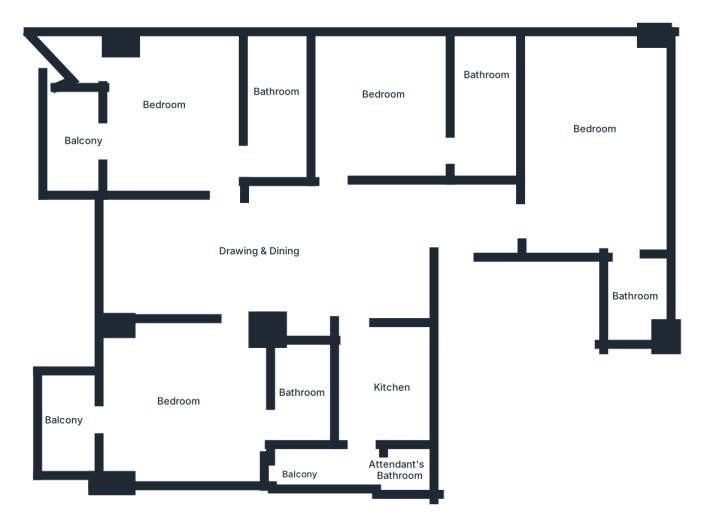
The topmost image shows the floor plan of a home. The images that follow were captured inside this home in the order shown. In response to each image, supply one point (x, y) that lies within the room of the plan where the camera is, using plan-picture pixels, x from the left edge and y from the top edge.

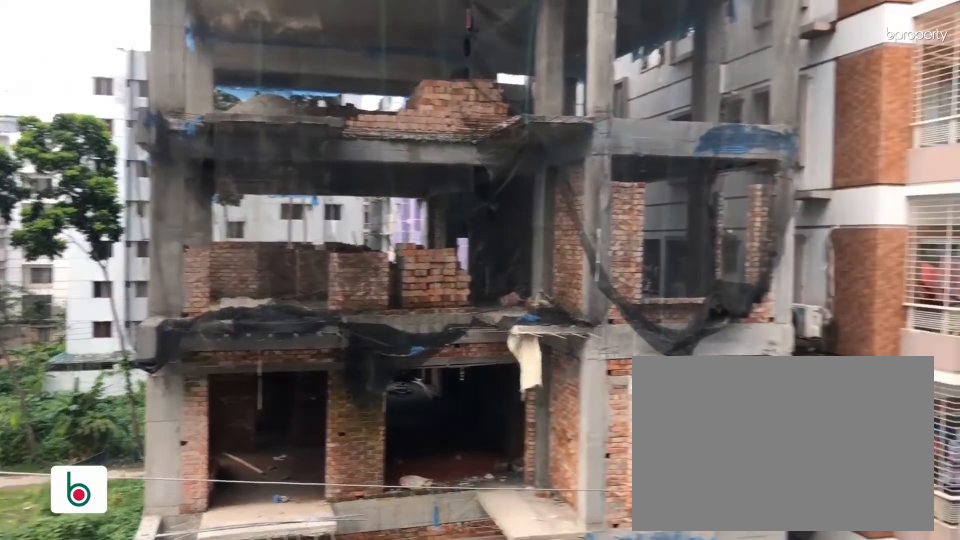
(61, 423)
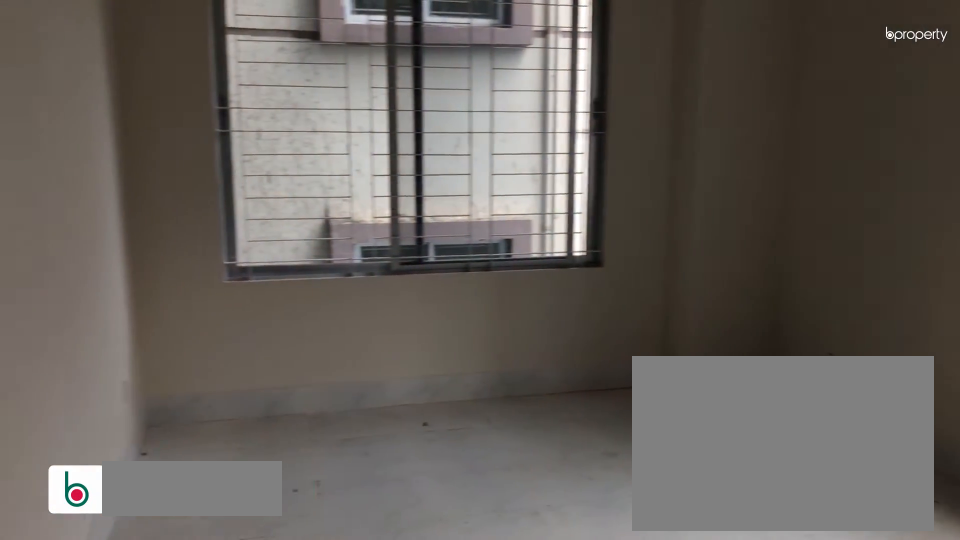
(614, 151)
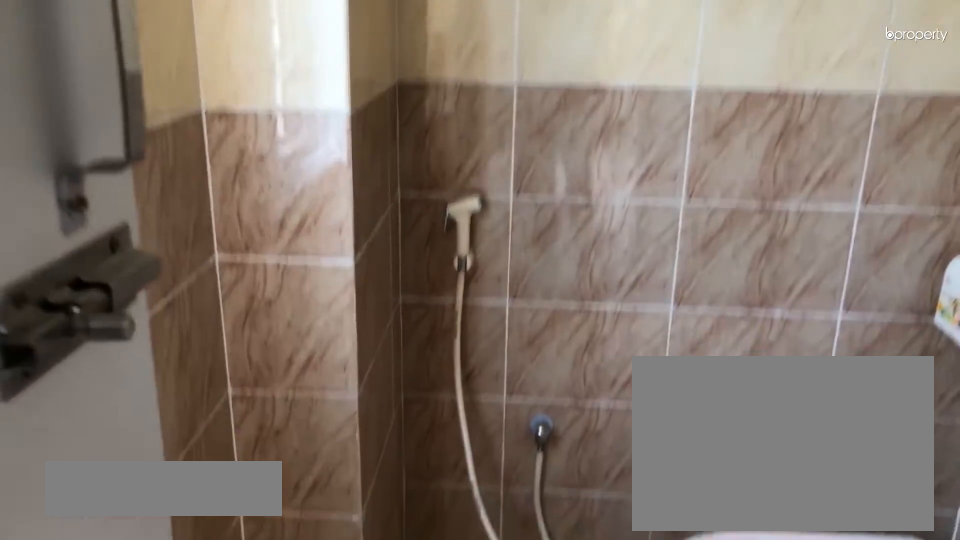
(633, 289)
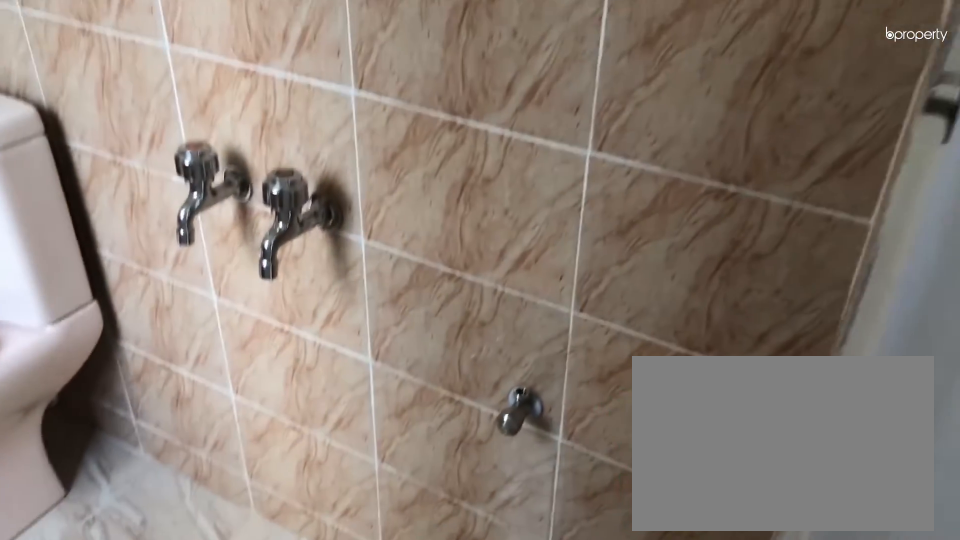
(633, 289)
